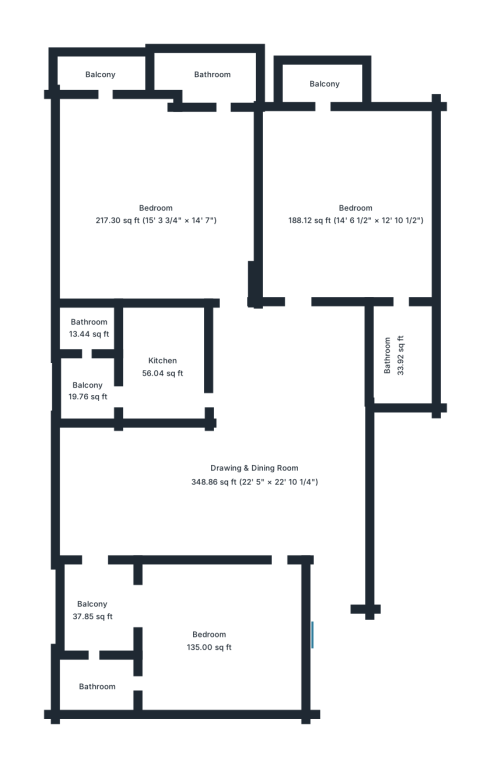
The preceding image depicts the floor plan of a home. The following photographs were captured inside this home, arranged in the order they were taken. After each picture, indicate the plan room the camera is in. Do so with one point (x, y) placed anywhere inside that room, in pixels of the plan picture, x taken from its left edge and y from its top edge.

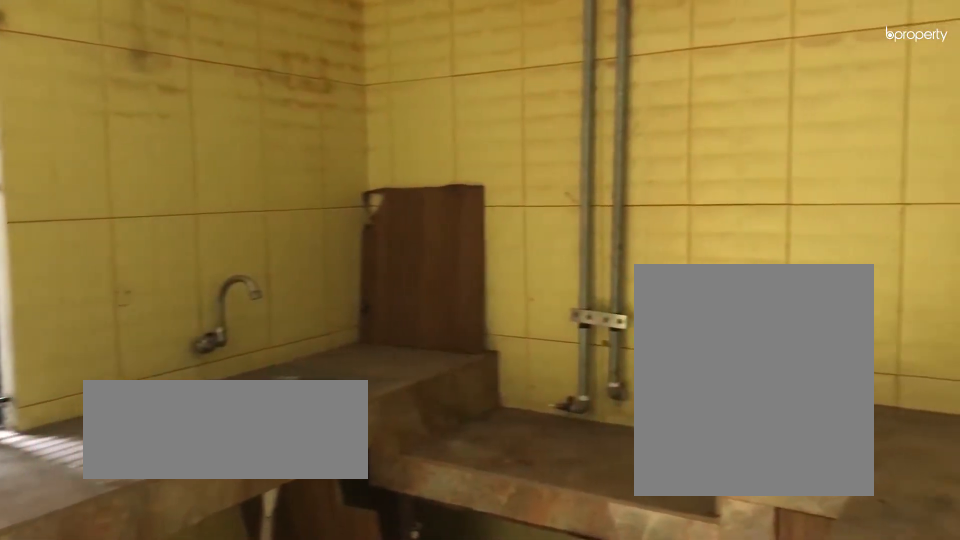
(161, 357)
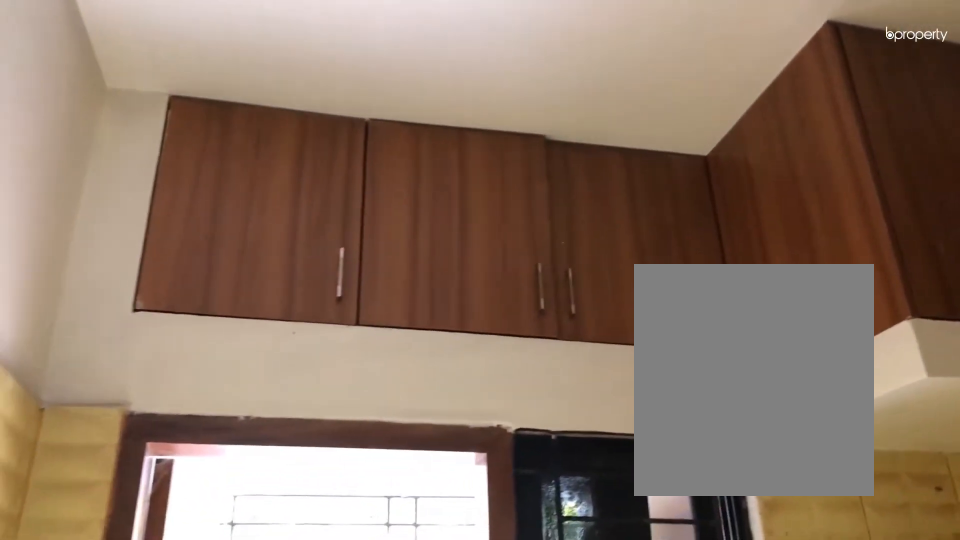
(161, 357)
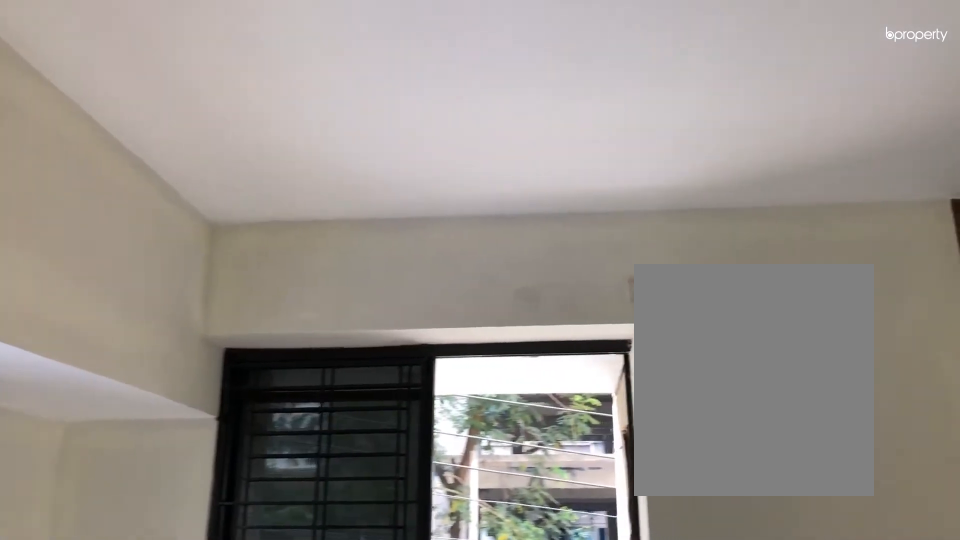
(154, 212)
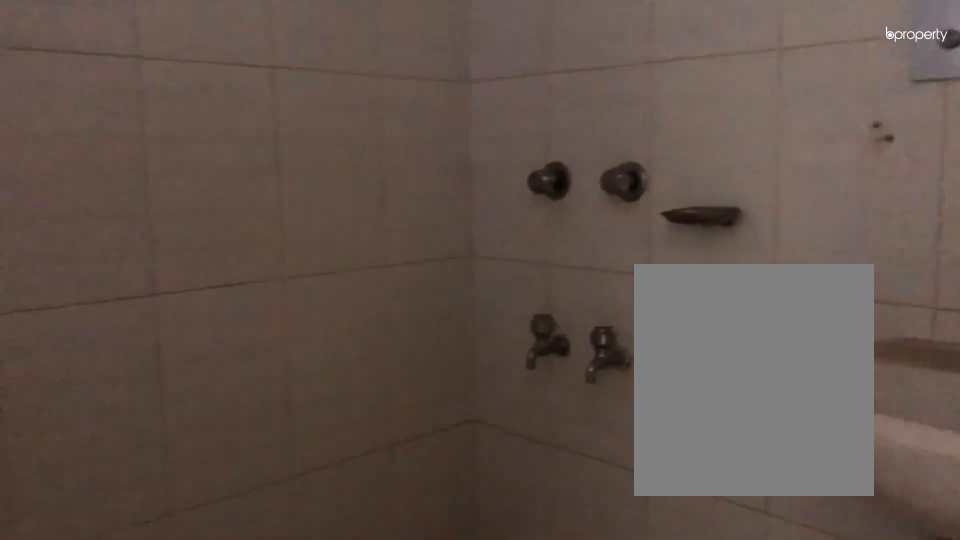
(213, 84)
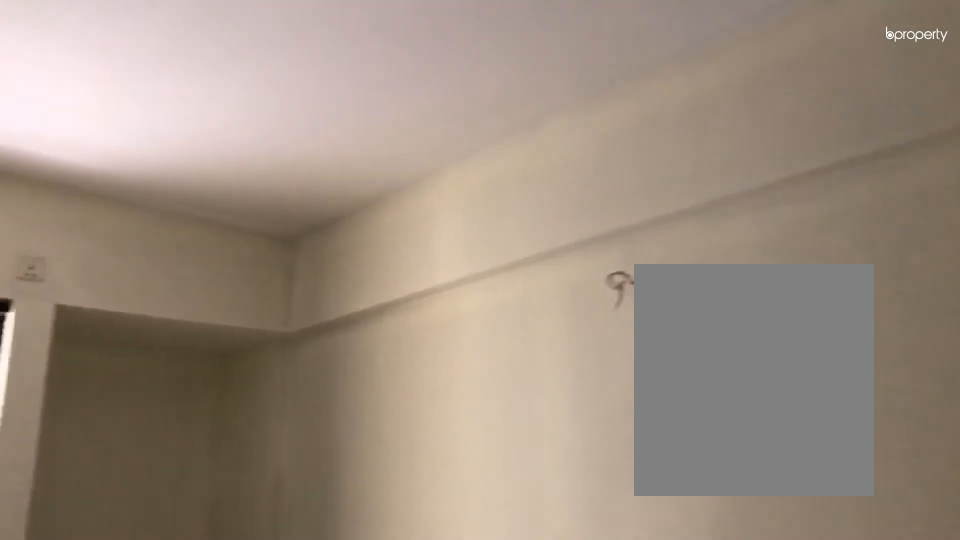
(355, 212)
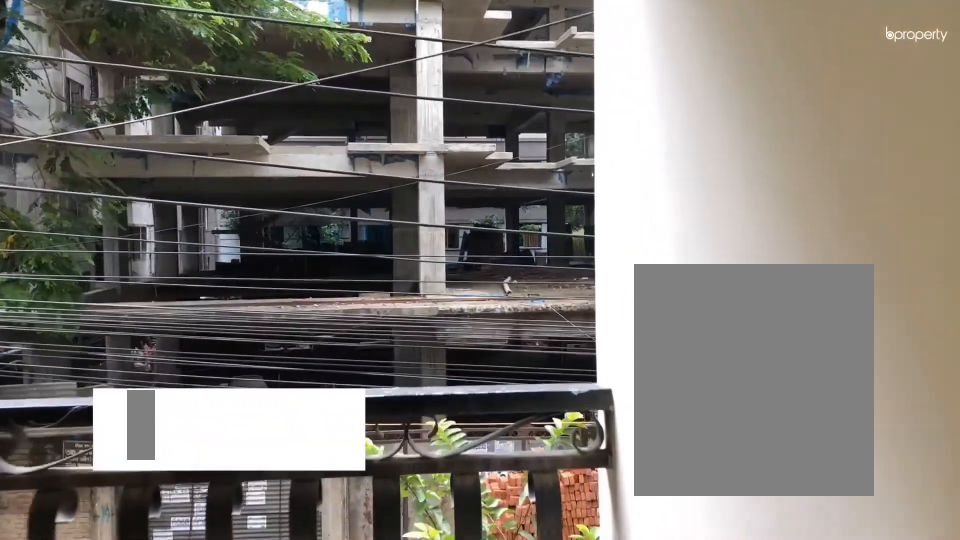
(327, 84)
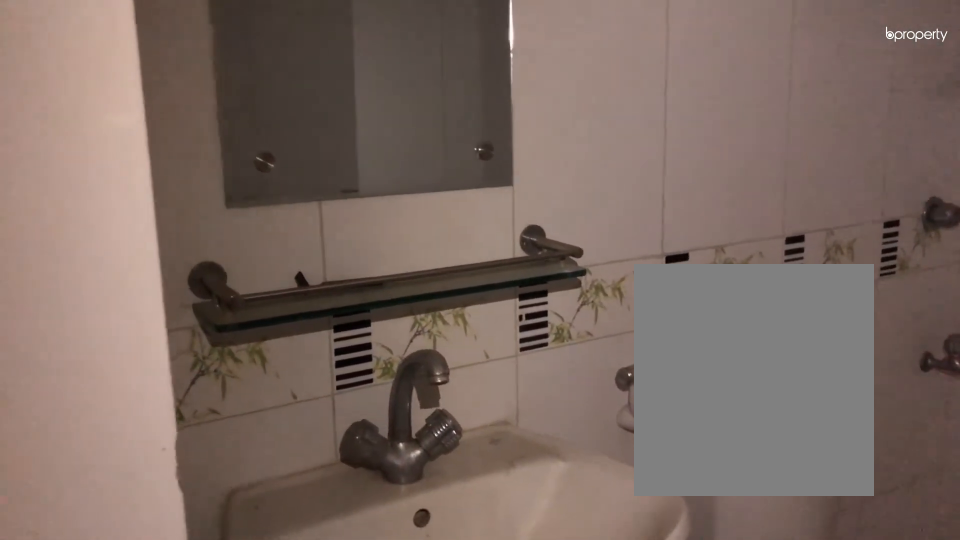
(402, 357)
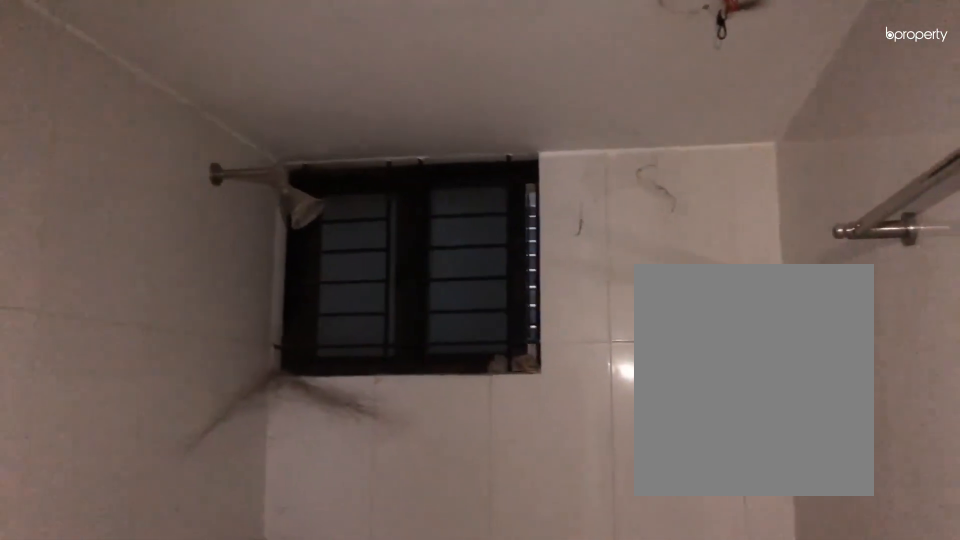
(402, 357)
